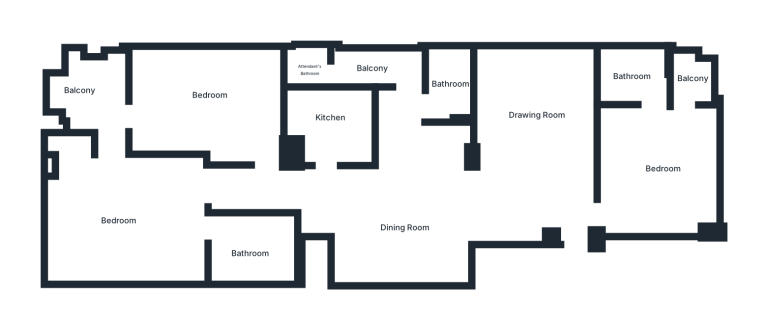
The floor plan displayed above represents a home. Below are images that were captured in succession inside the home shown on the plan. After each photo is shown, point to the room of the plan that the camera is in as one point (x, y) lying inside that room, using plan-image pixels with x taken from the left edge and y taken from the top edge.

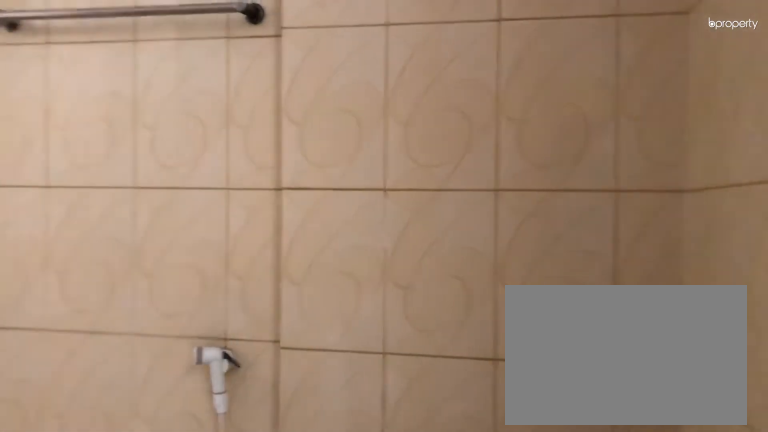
(248, 250)
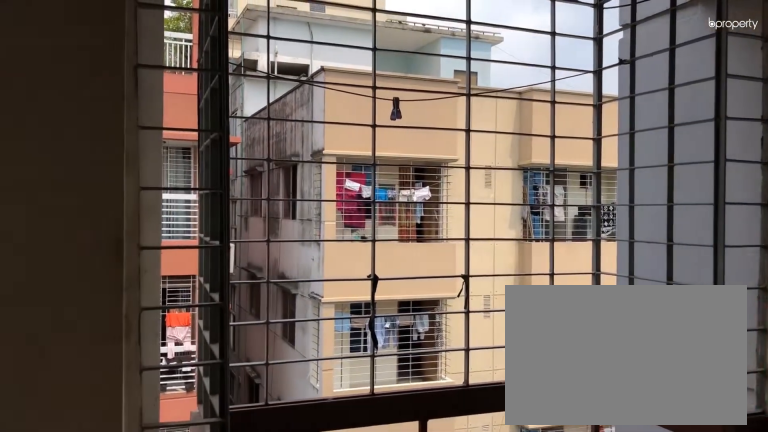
(91, 97)
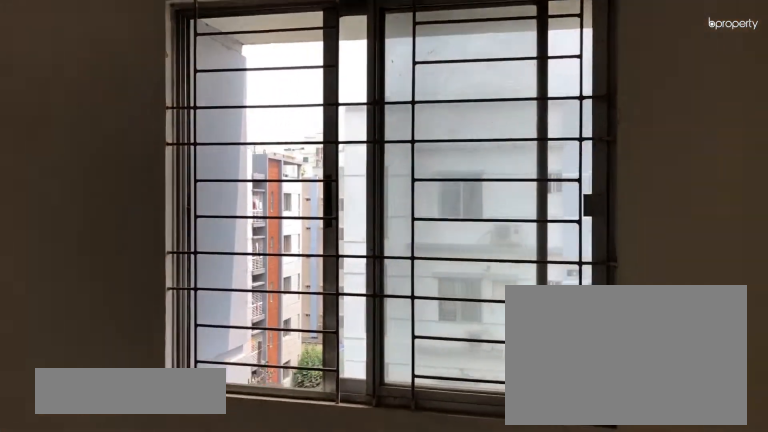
(212, 101)
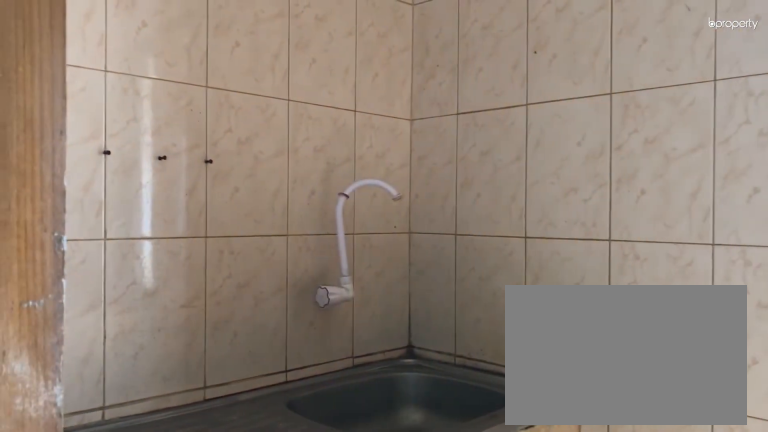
(334, 120)
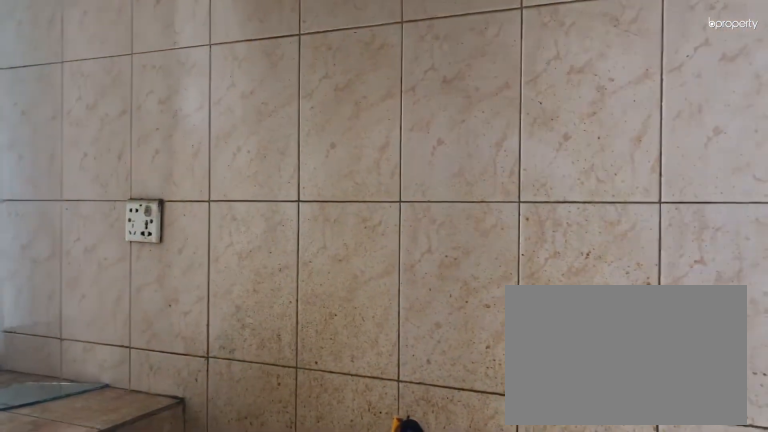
(333, 121)
